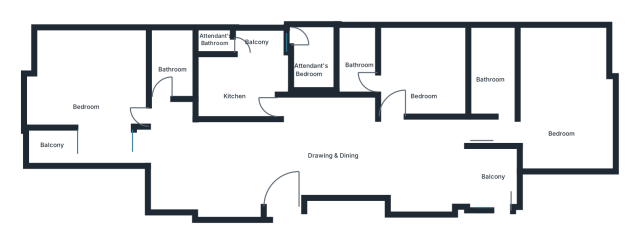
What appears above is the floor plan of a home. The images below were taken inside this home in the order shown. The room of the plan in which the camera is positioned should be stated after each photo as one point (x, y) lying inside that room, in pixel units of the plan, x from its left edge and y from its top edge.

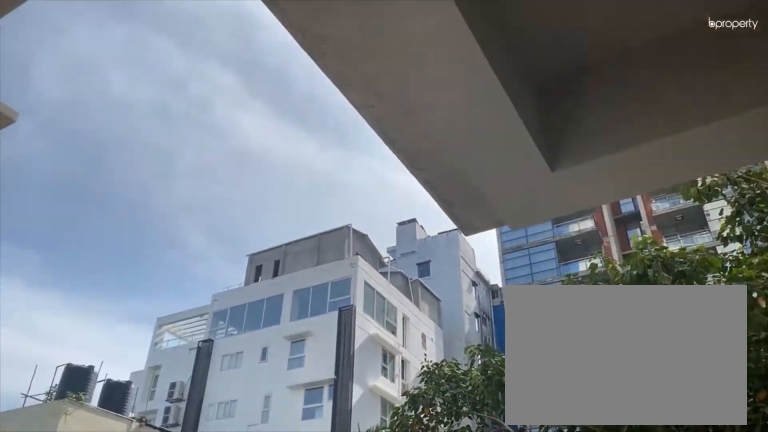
(60, 149)
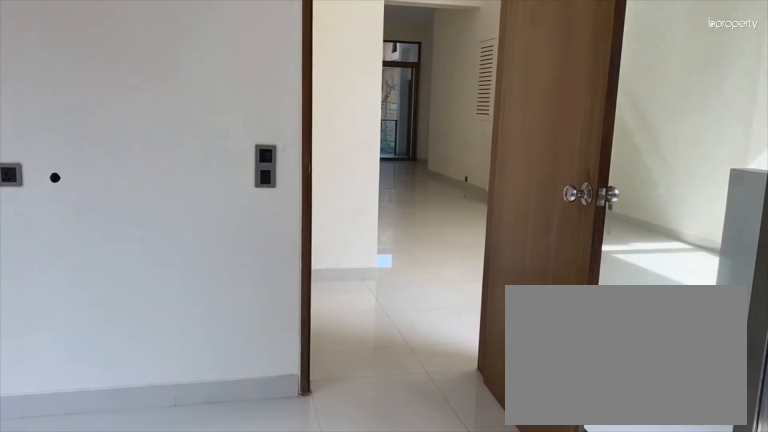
(86, 88)
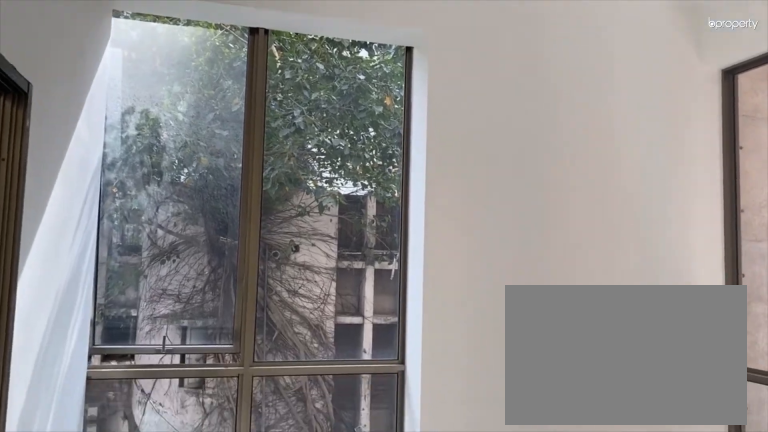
(86, 88)
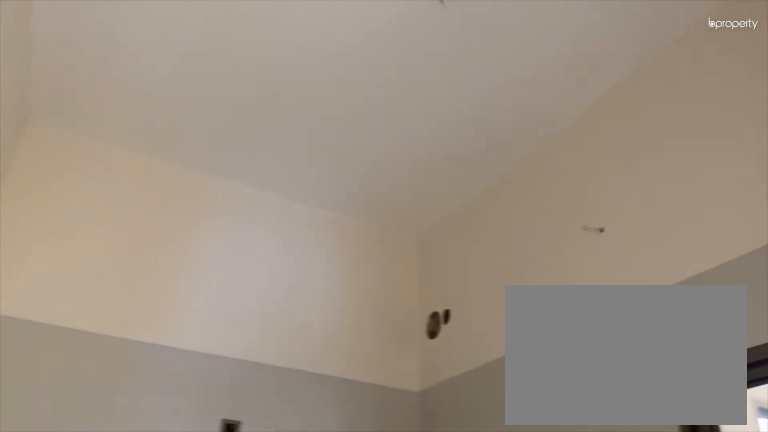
(236, 81)
